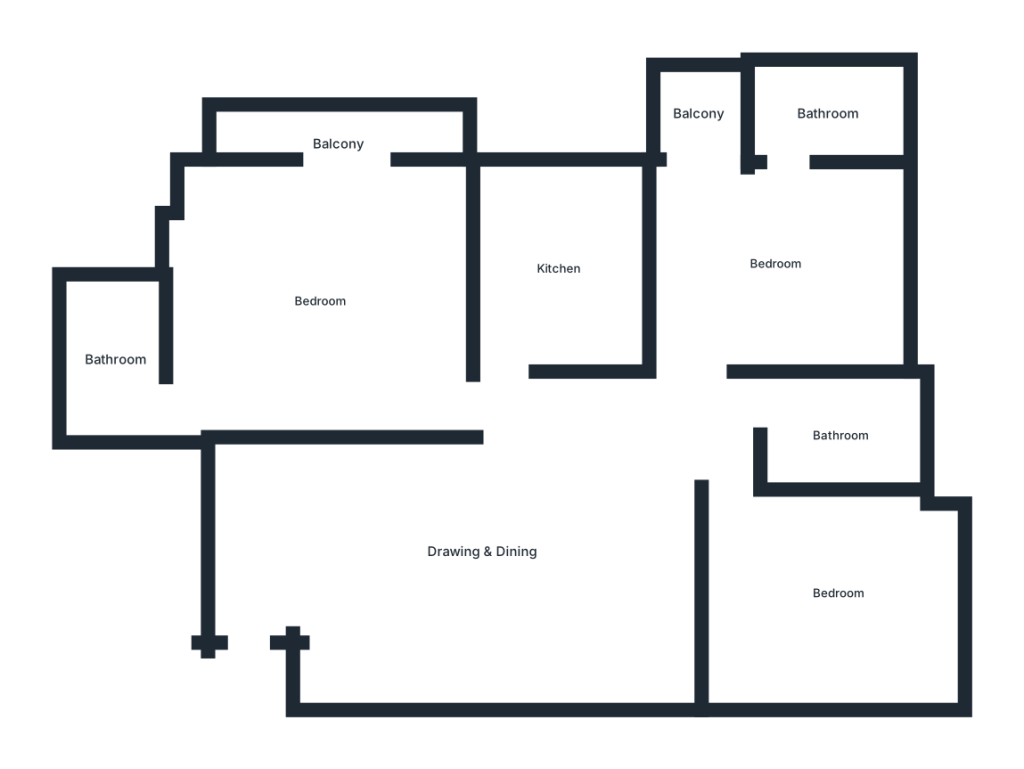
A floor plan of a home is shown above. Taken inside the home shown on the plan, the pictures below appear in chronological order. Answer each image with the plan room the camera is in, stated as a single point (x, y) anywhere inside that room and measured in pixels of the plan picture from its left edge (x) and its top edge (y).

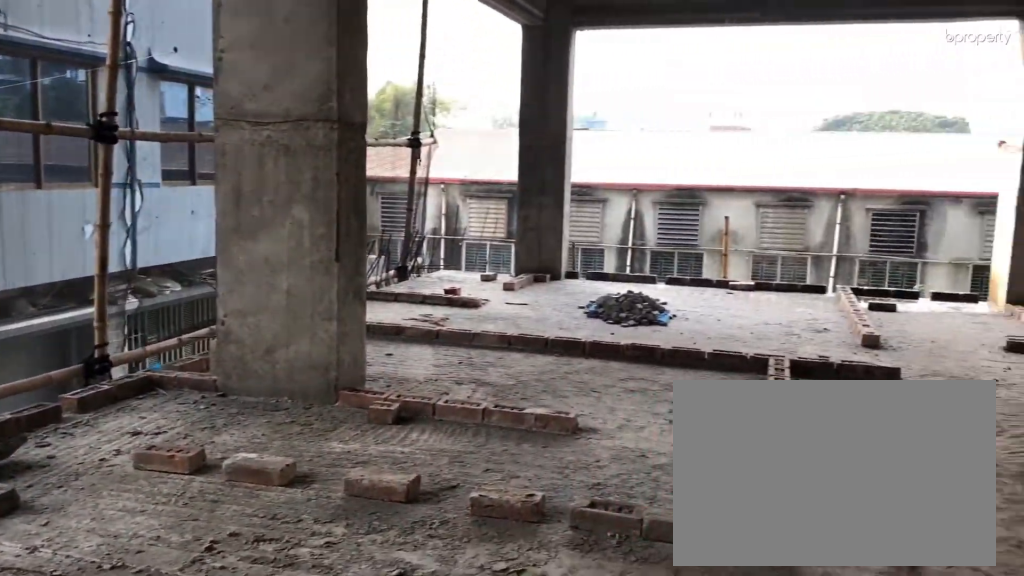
(318, 300)
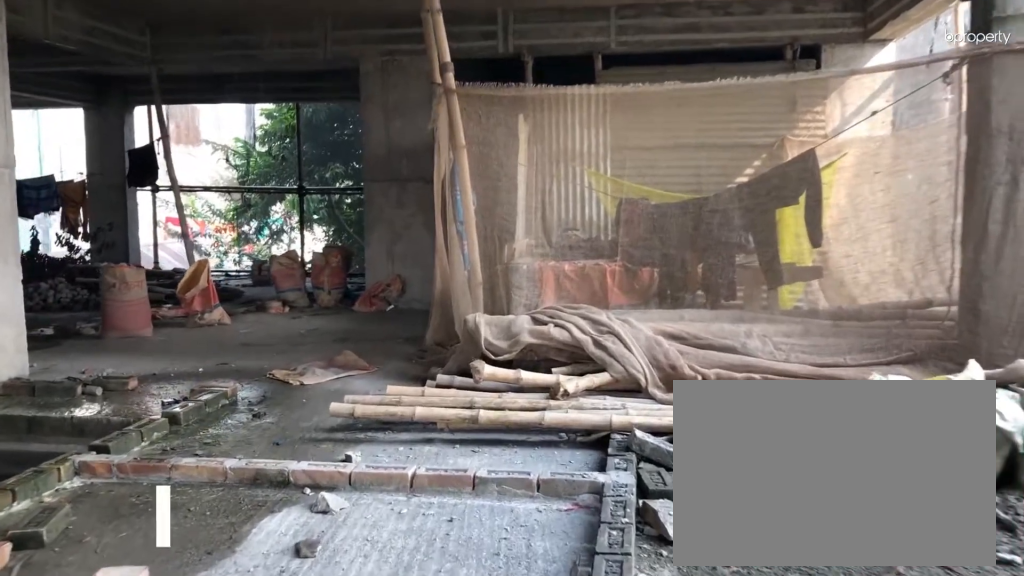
(114, 357)
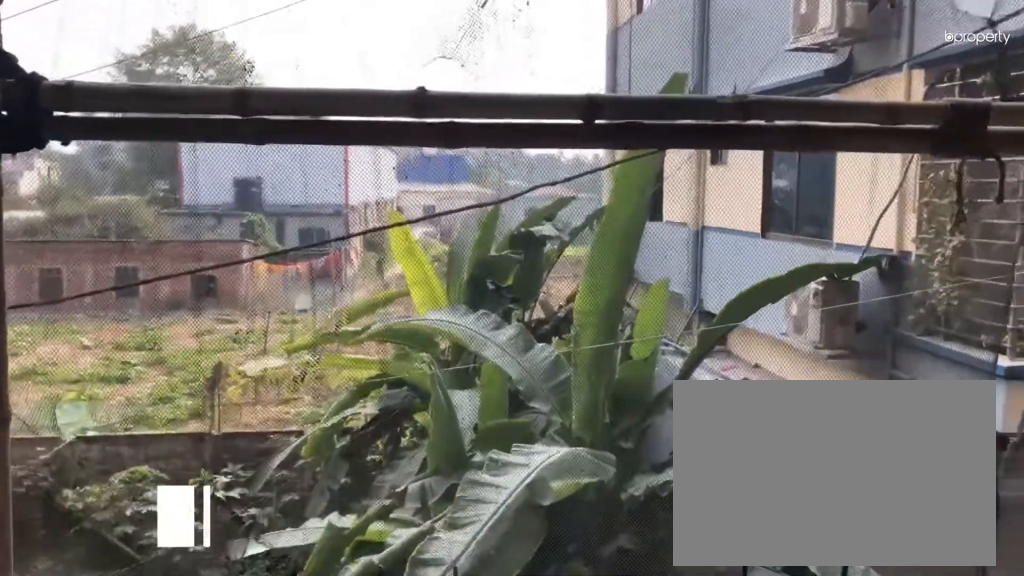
(339, 145)
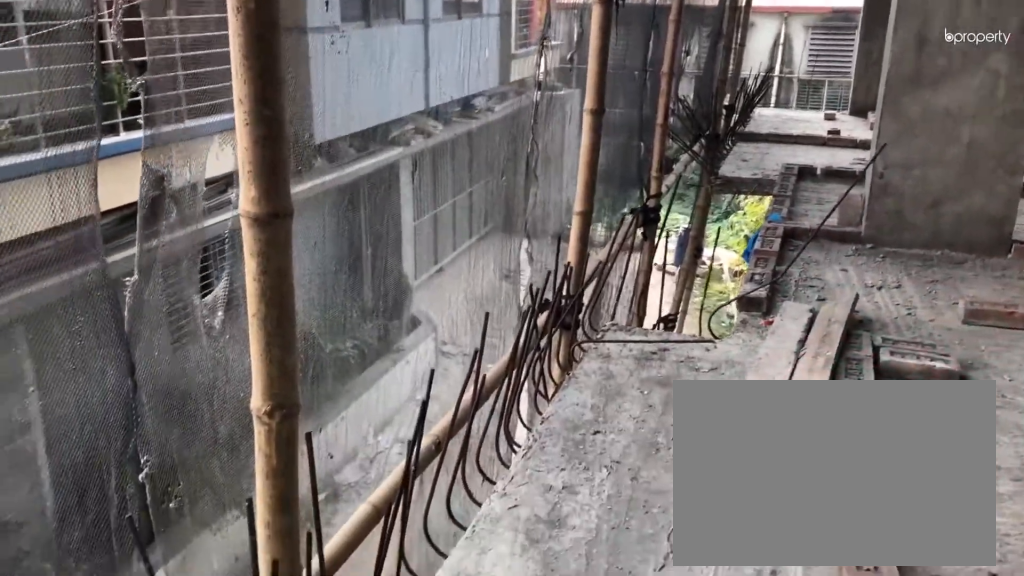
(339, 145)
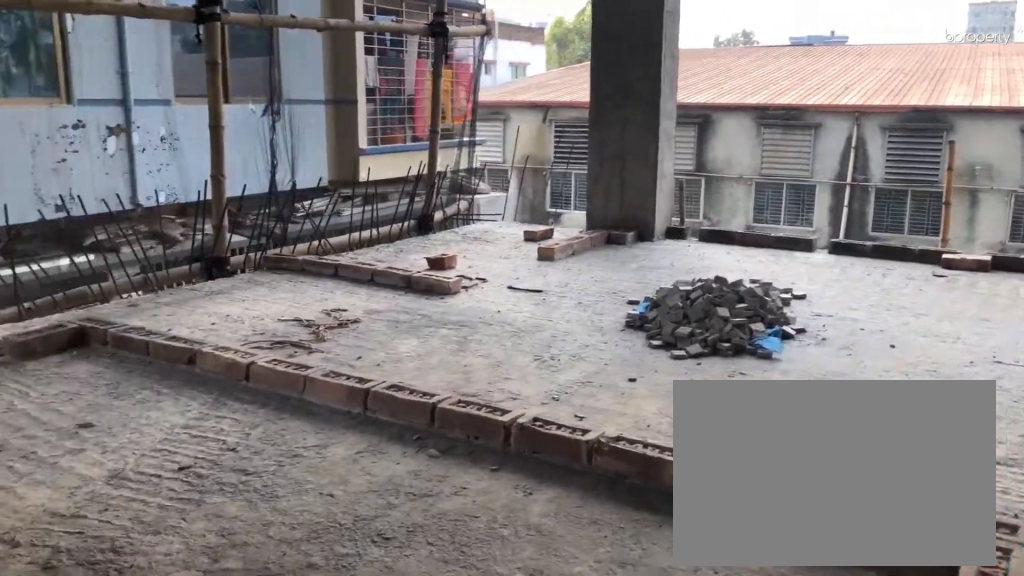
(558, 272)
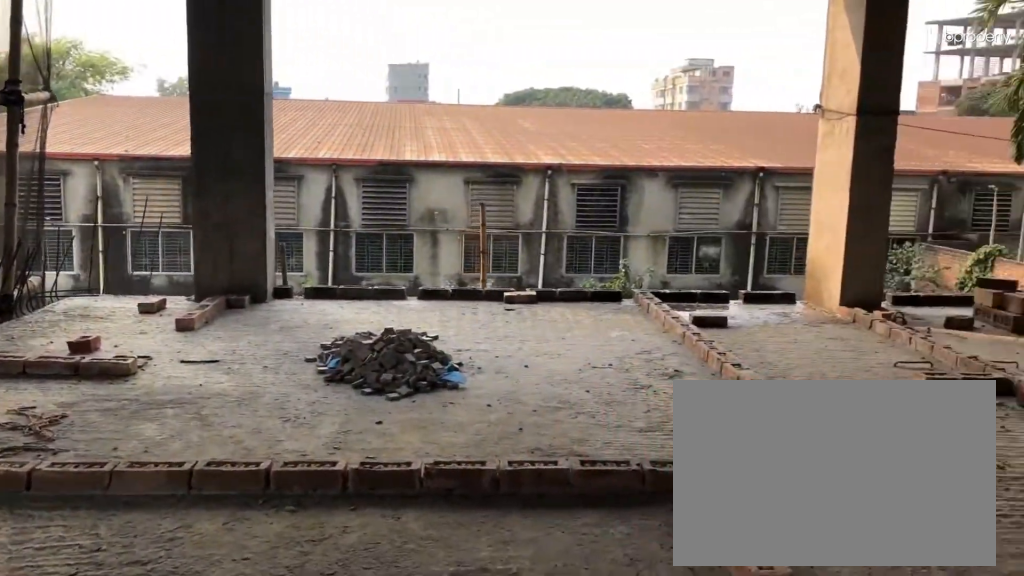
(560, 271)
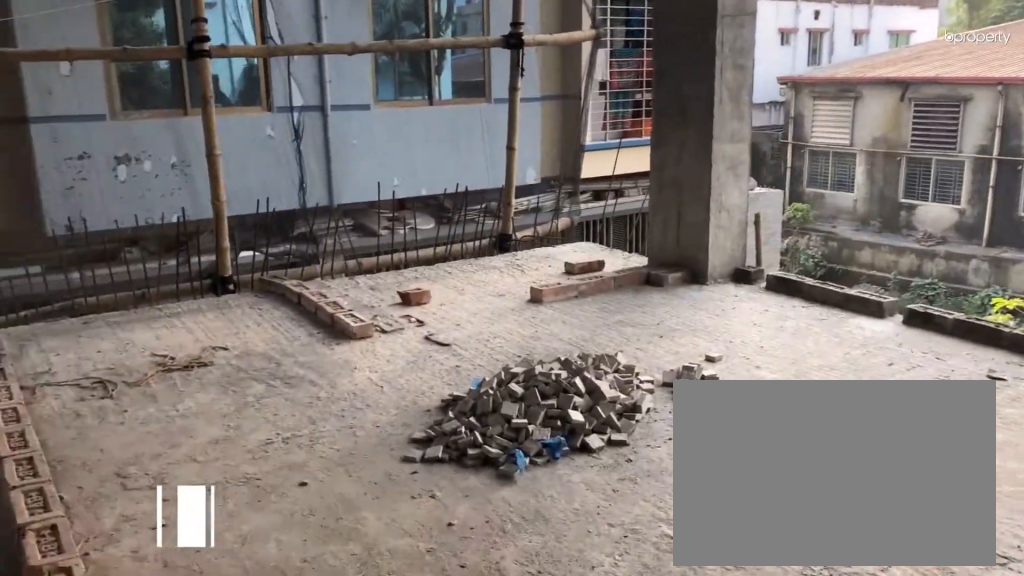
(775, 265)
